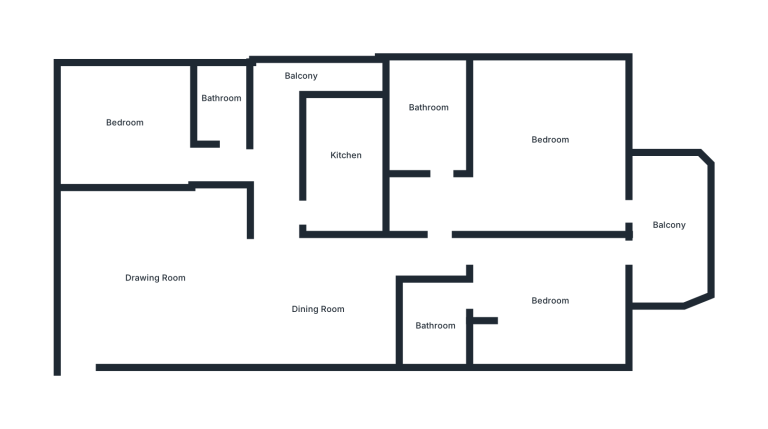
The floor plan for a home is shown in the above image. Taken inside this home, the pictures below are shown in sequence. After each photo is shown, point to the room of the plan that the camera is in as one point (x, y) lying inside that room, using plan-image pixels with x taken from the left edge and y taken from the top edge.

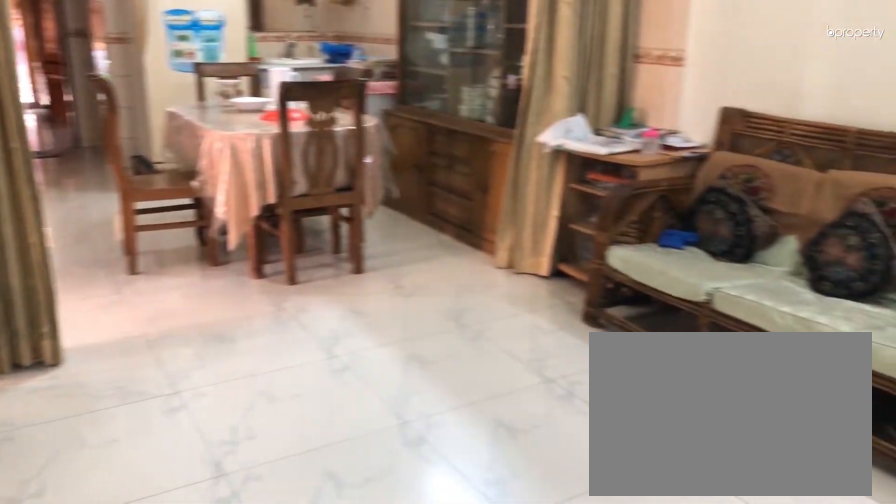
(157, 274)
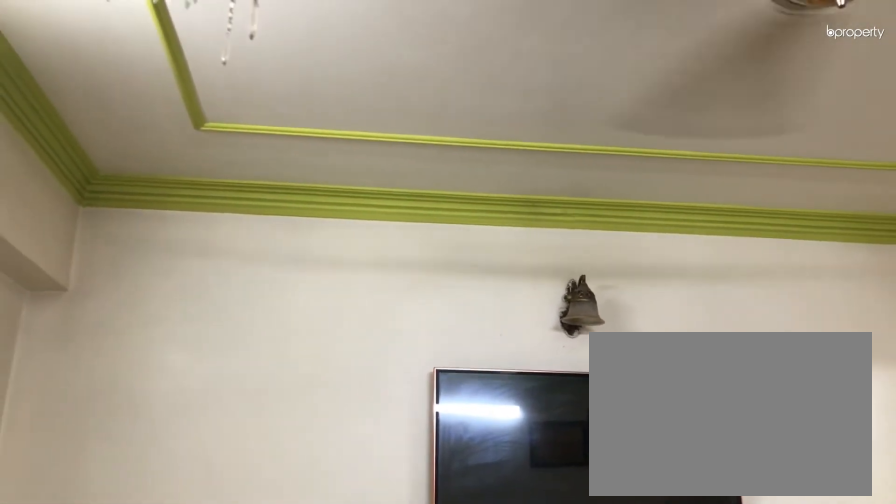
(157, 274)
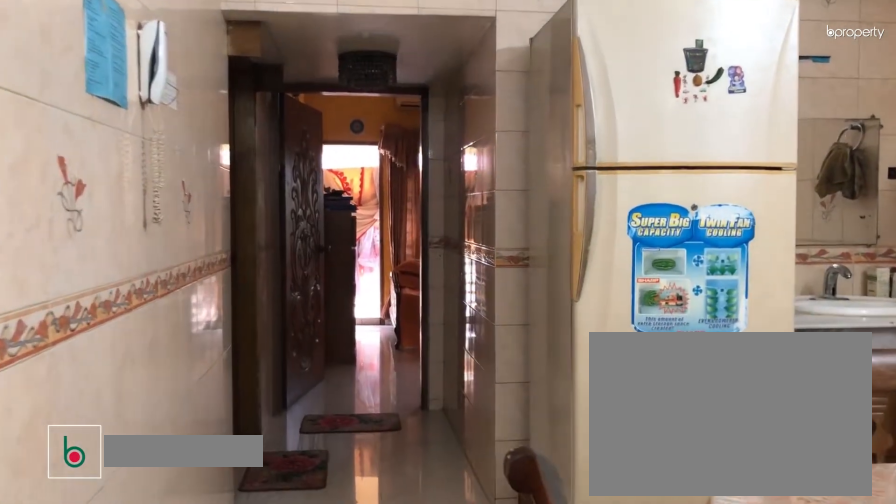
(322, 305)
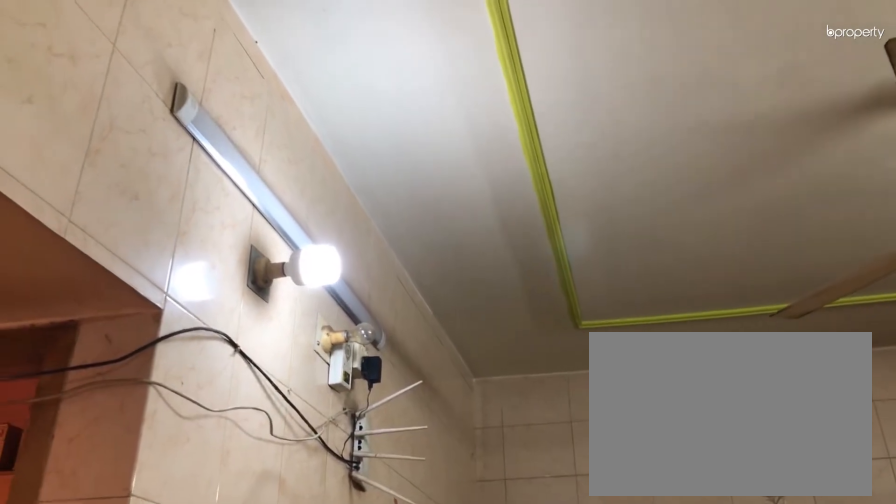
(322, 306)
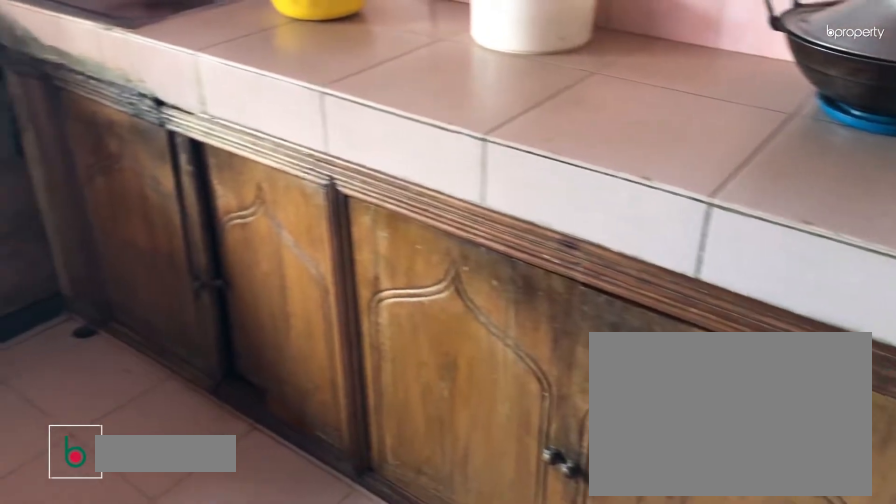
(343, 157)
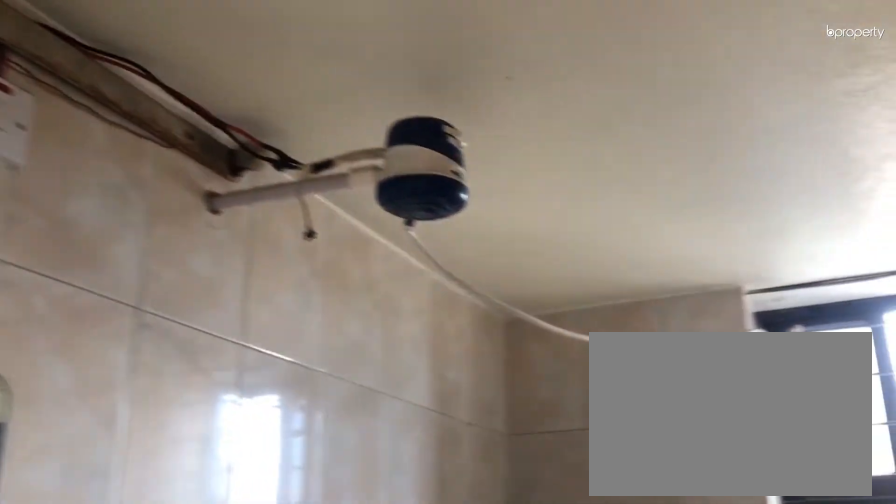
(219, 103)
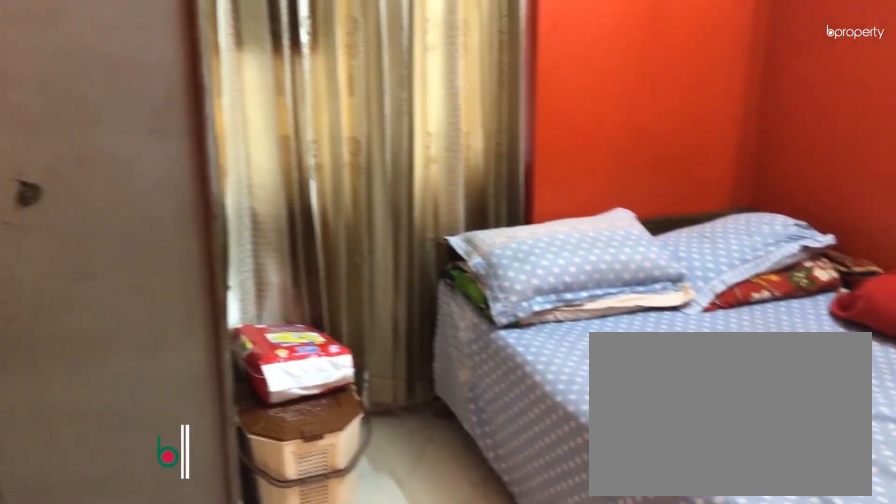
(125, 132)
